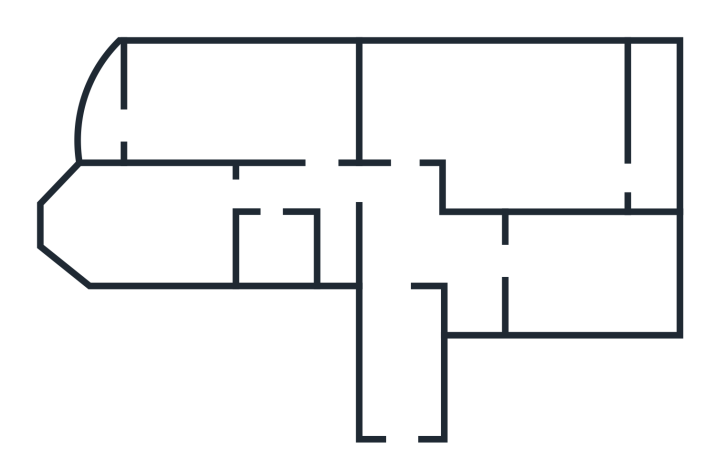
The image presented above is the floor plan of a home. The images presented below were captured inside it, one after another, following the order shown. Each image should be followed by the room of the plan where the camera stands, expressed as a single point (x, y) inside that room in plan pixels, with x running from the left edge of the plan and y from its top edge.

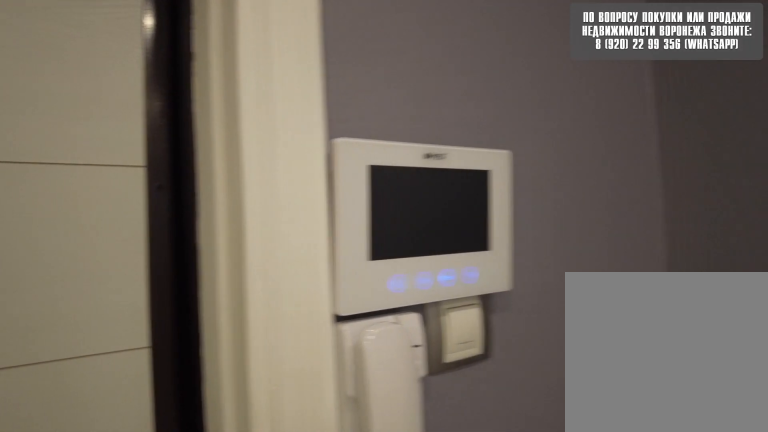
(406, 418)
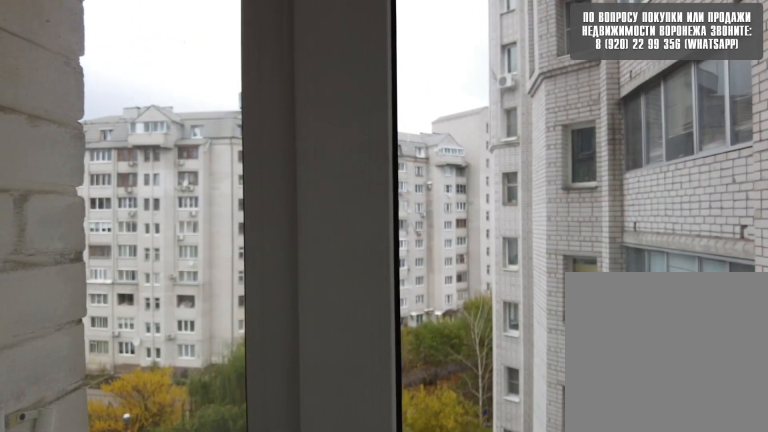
(563, 274)
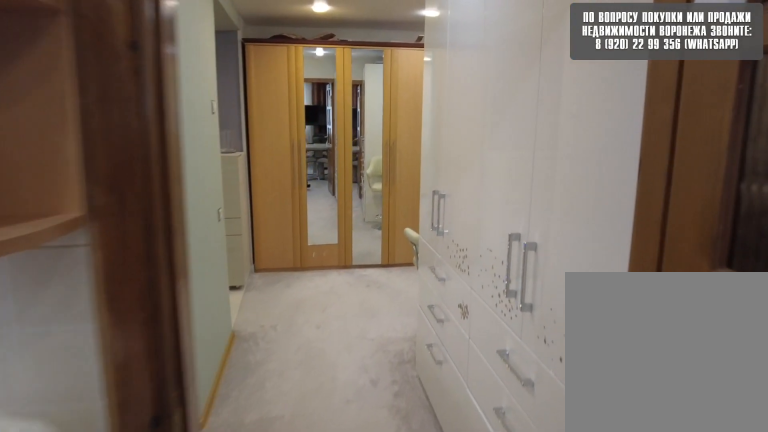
(485, 274)
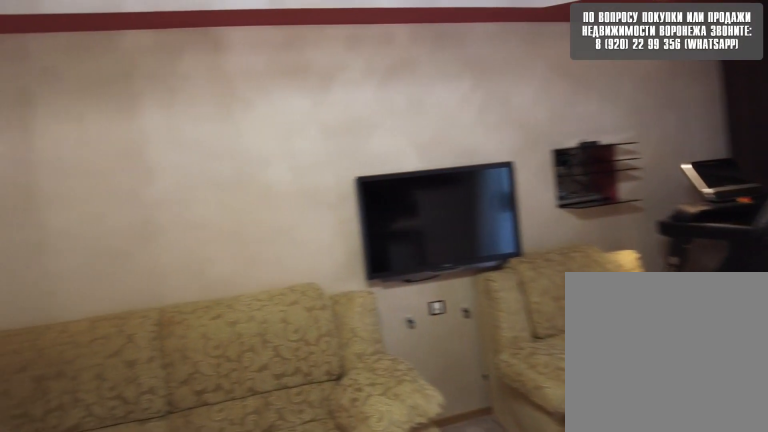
(458, 114)
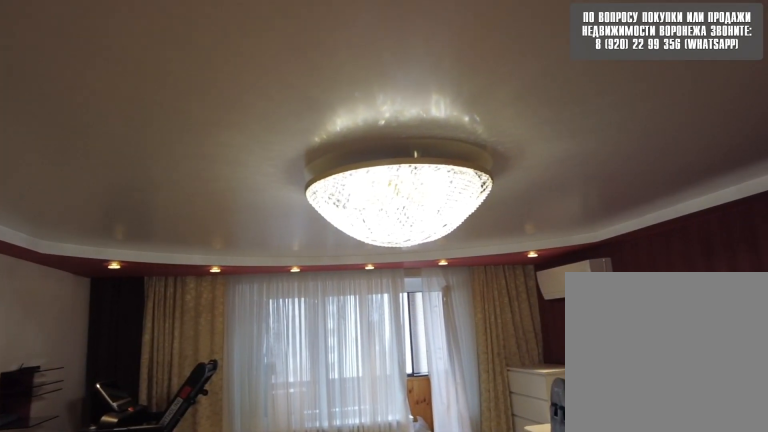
(458, 114)
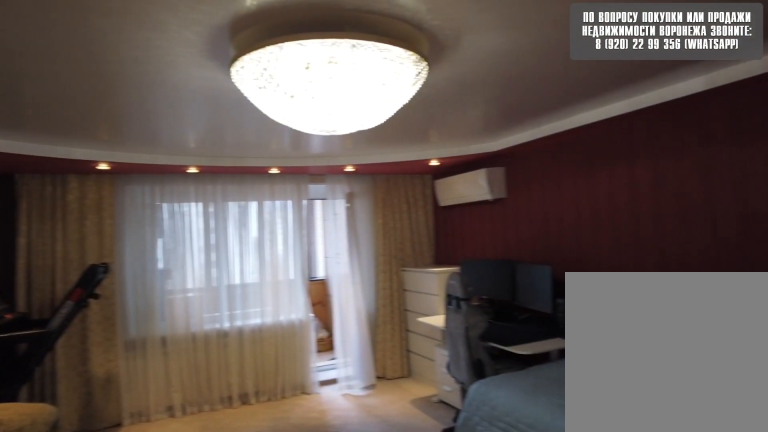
(403, 134)
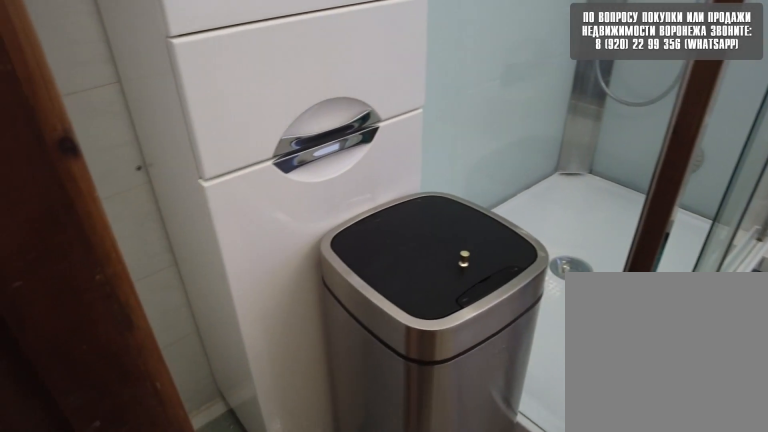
(270, 206)
